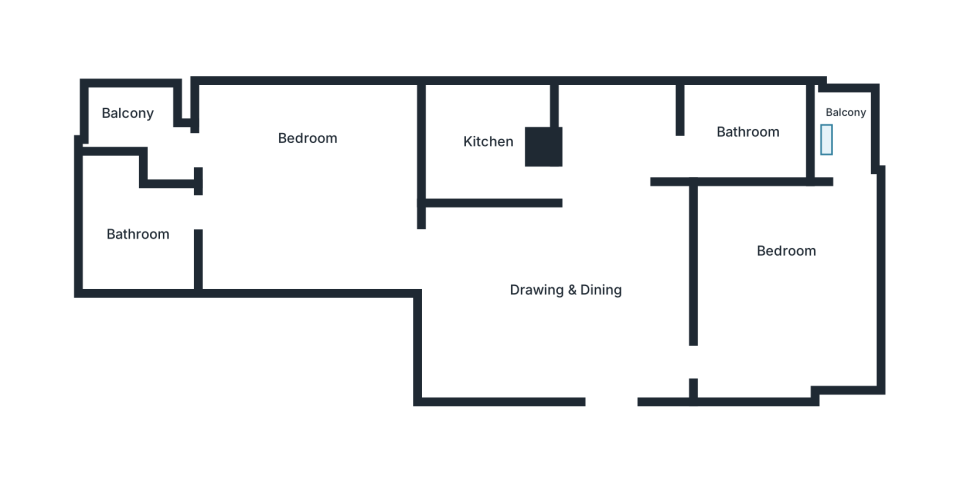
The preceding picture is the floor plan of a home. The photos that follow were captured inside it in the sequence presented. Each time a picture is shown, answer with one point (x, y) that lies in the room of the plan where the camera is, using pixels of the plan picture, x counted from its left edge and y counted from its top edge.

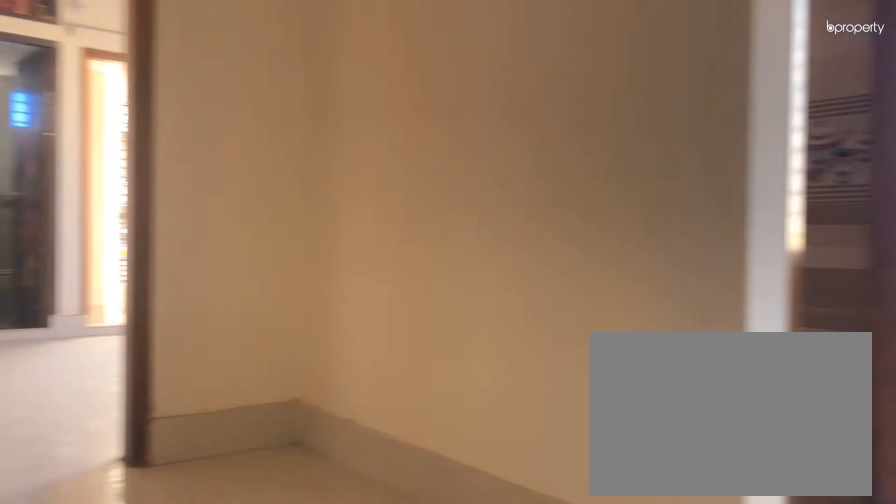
(563, 292)
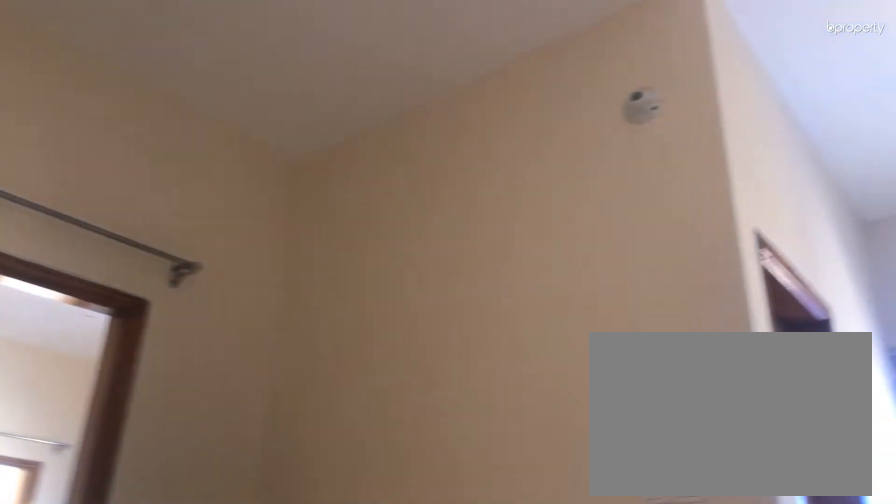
(563, 292)
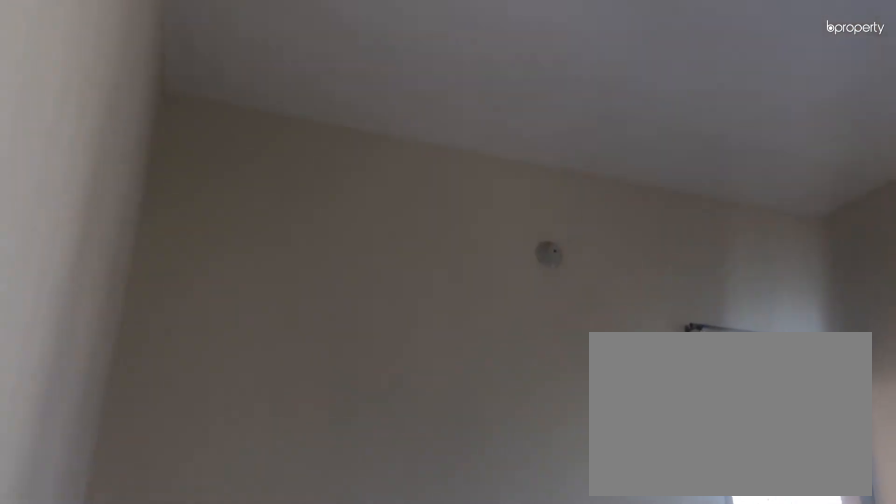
(788, 293)
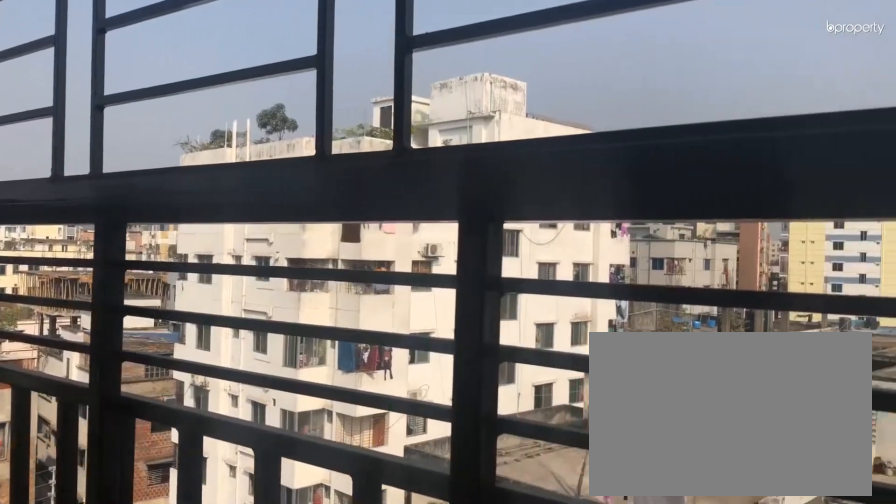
(848, 124)
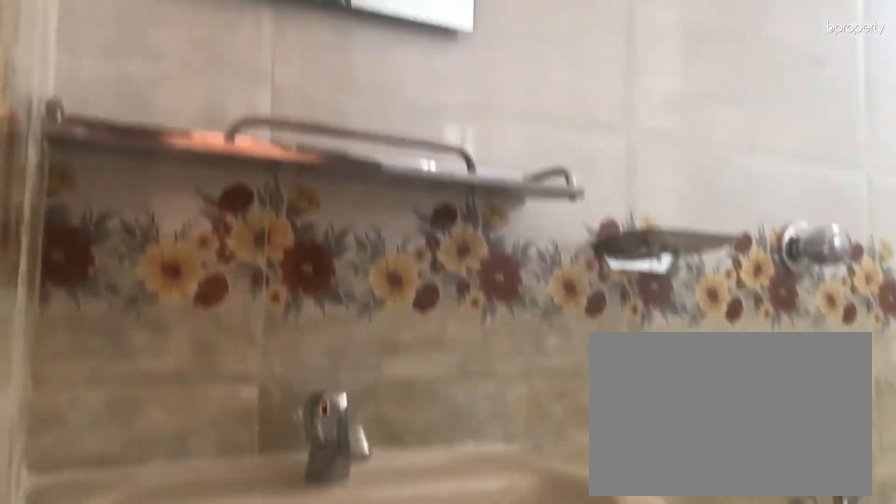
(753, 126)
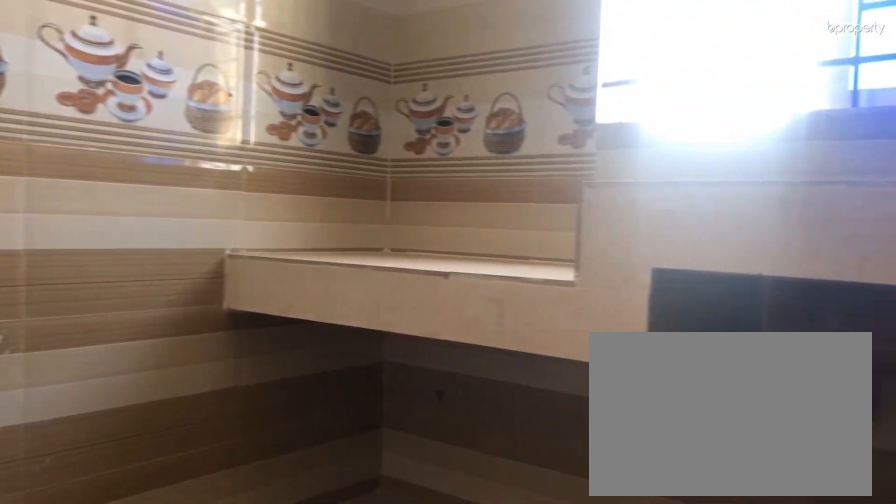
(486, 141)
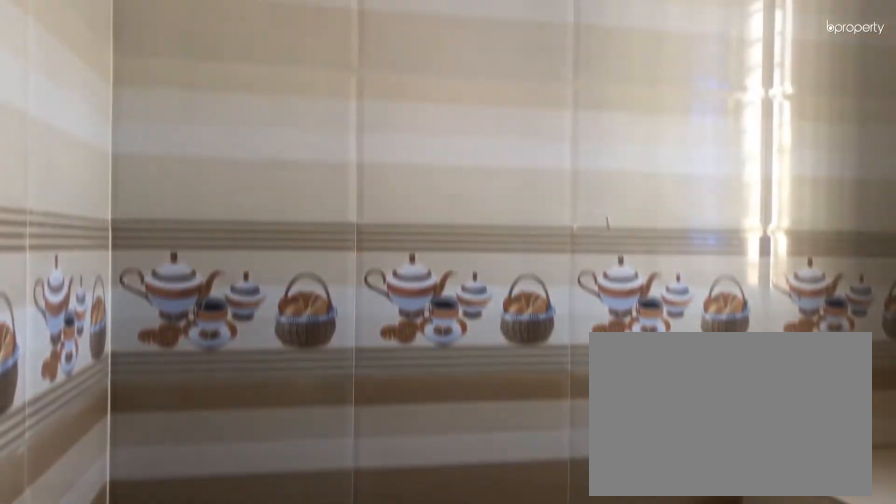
(486, 141)
